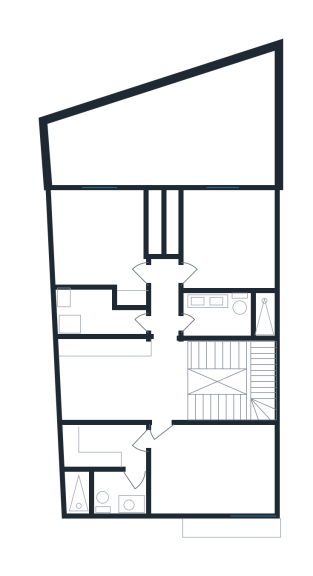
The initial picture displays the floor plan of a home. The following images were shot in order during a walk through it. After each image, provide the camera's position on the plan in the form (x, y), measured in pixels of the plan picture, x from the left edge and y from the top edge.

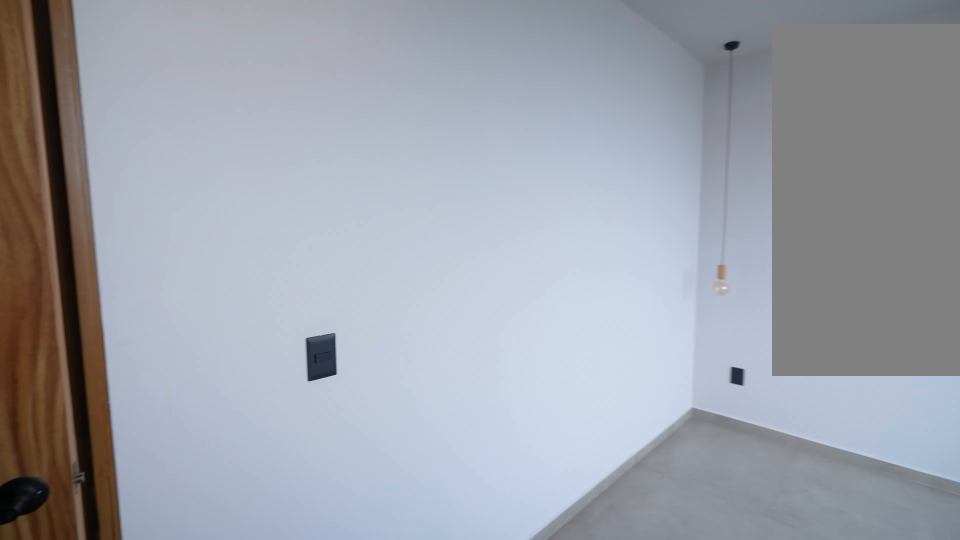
(154, 447)
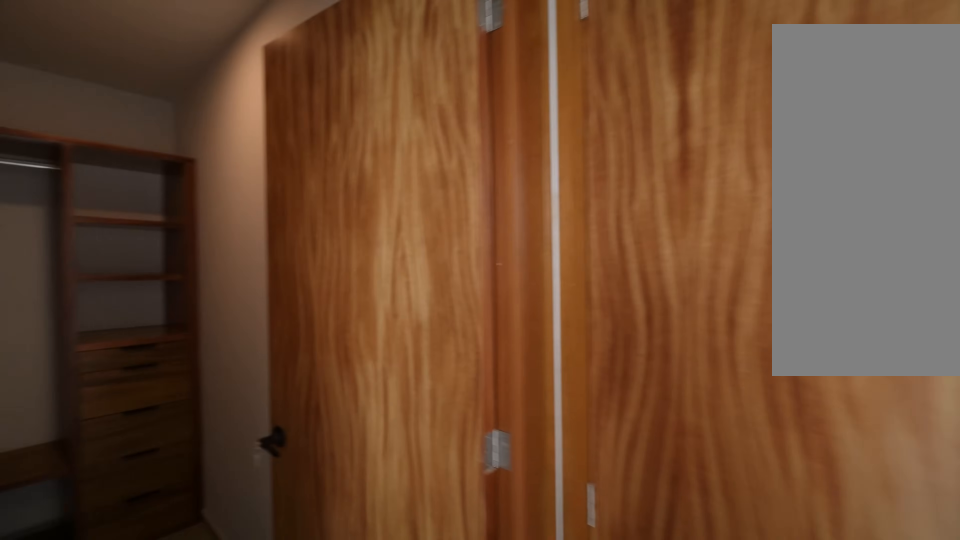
(156, 447)
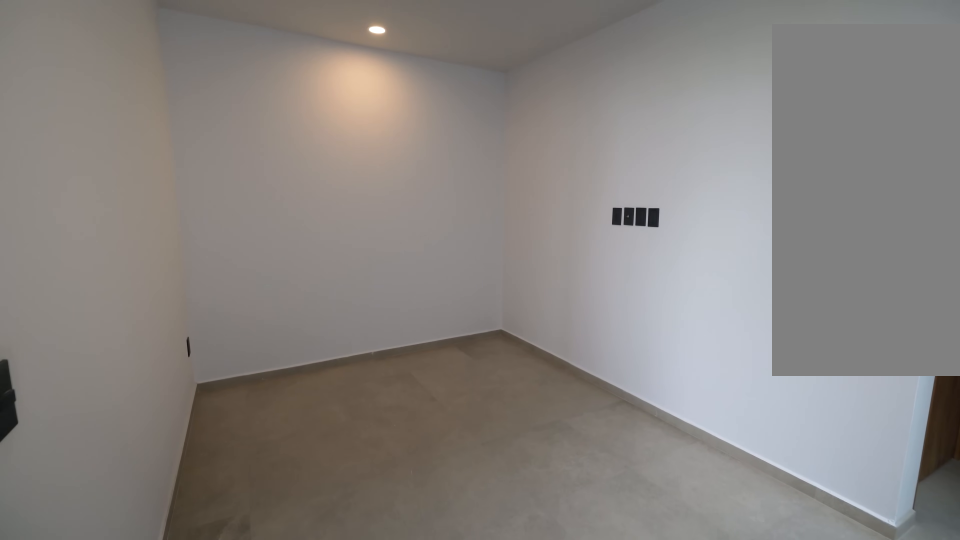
(162, 396)
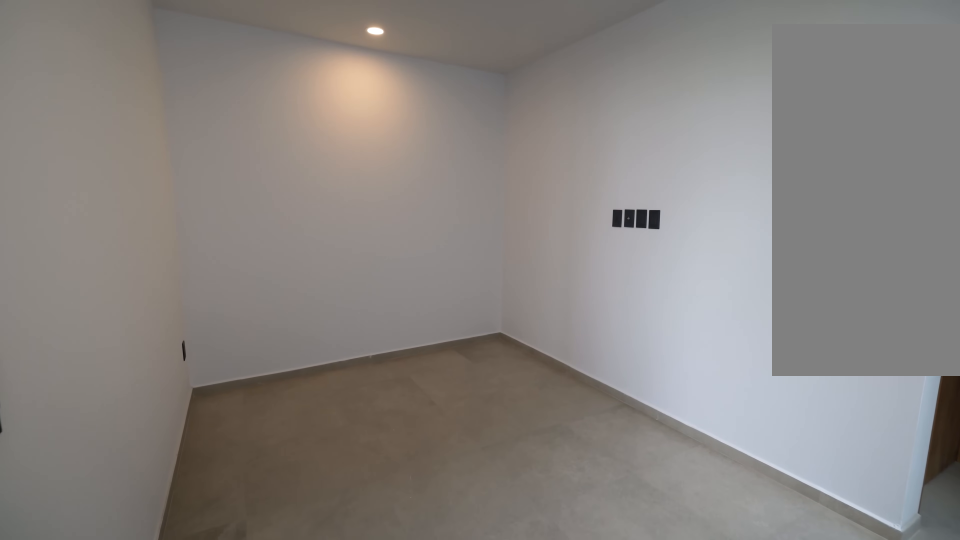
(162, 396)
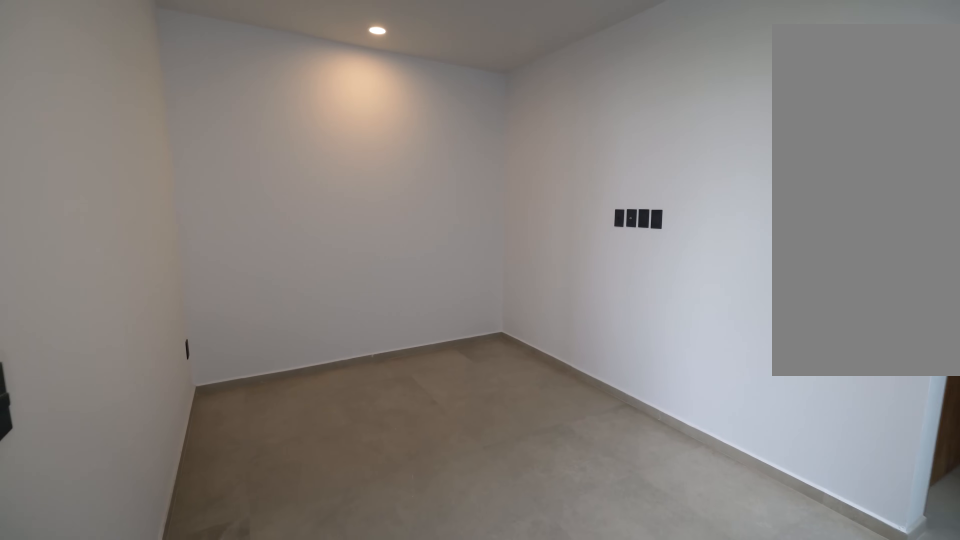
(162, 396)
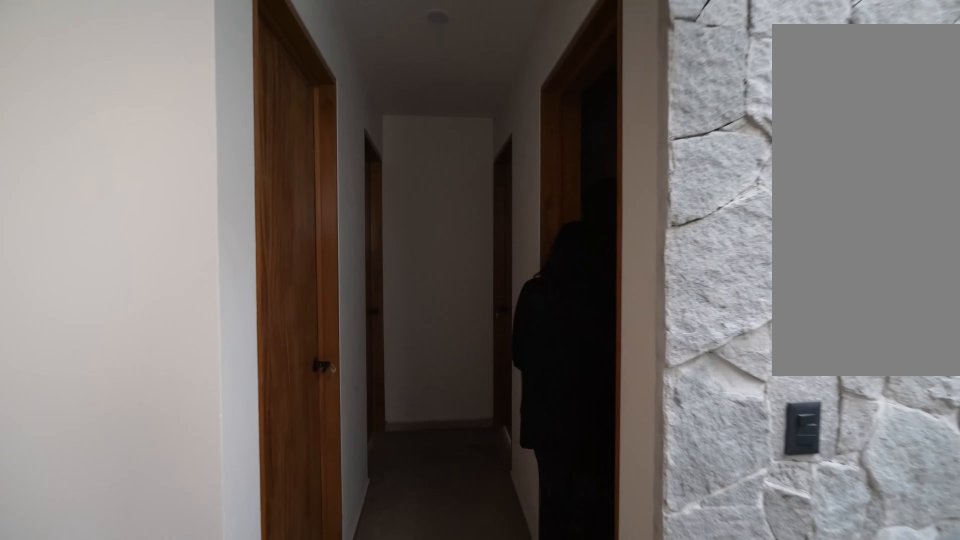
(159, 355)
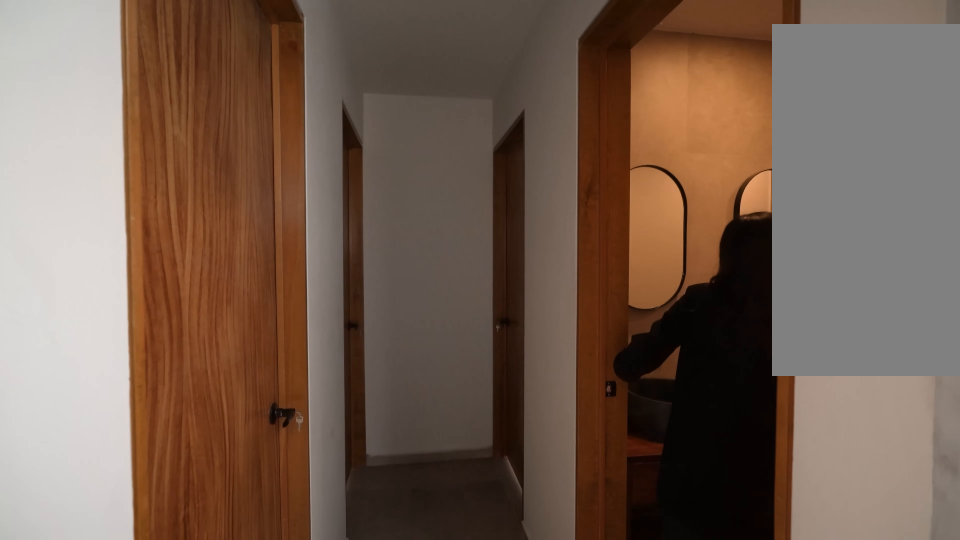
(155, 338)
